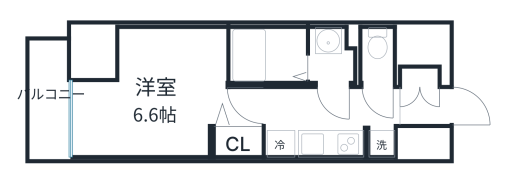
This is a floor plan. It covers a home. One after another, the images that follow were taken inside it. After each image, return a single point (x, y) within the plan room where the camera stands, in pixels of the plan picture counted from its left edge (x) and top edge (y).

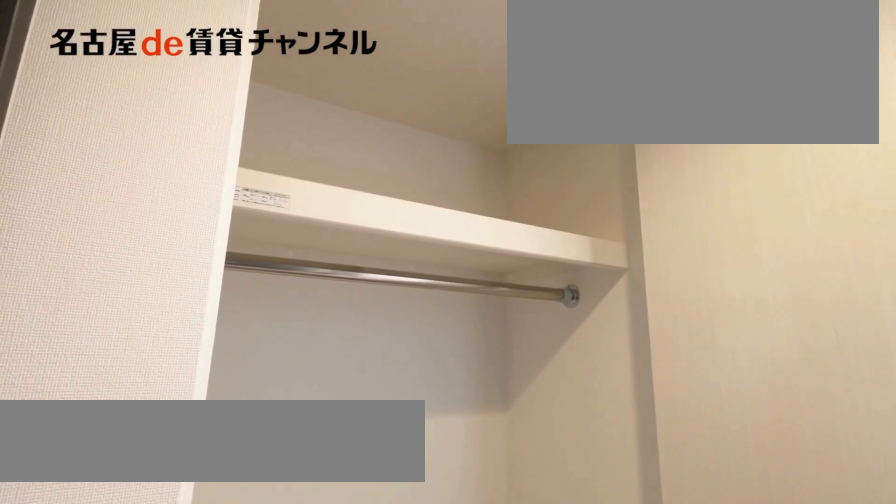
(236, 142)
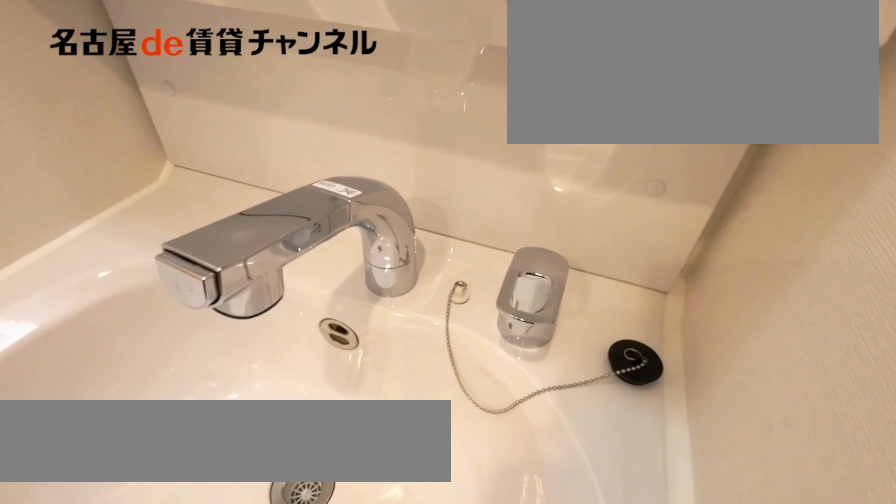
(333, 56)
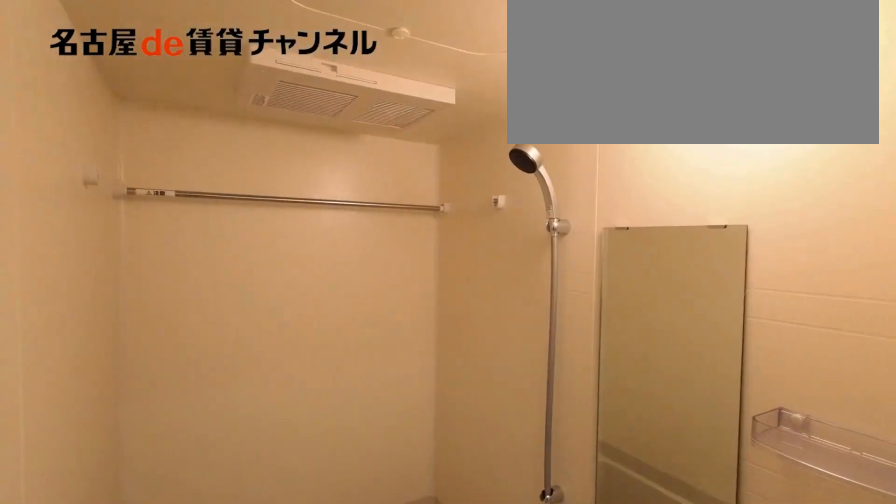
(268, 55)
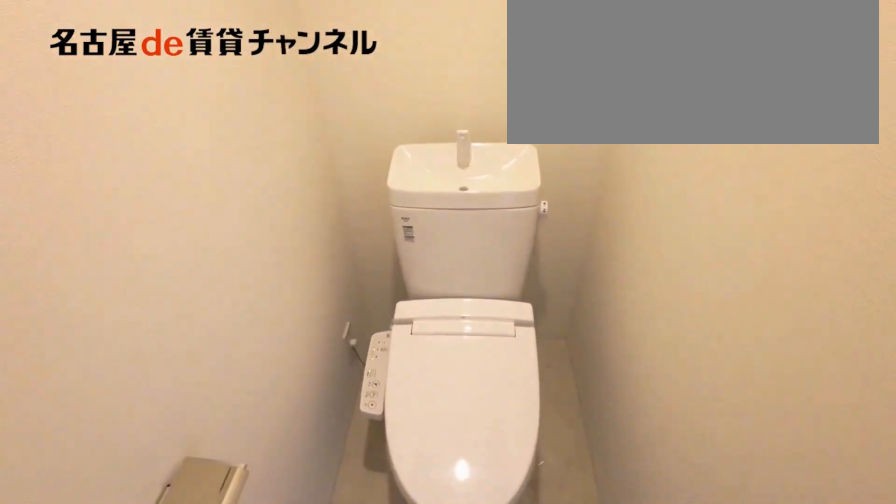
(375, 55)
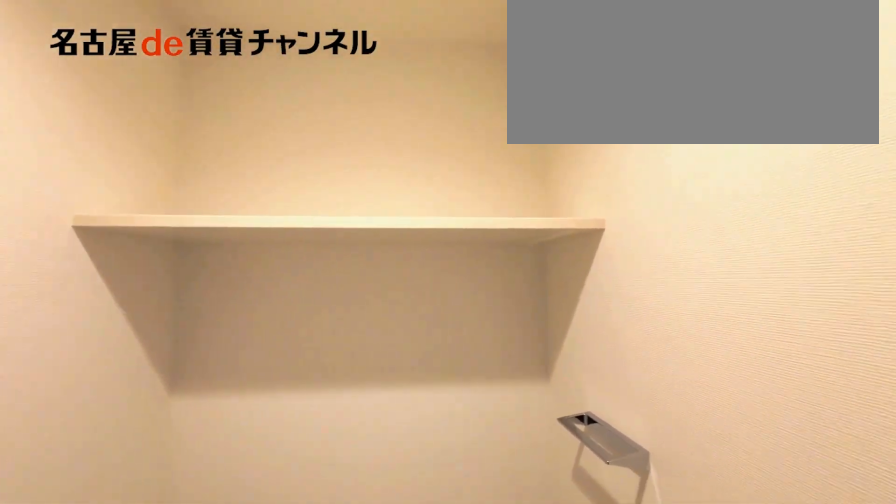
(375, 55)
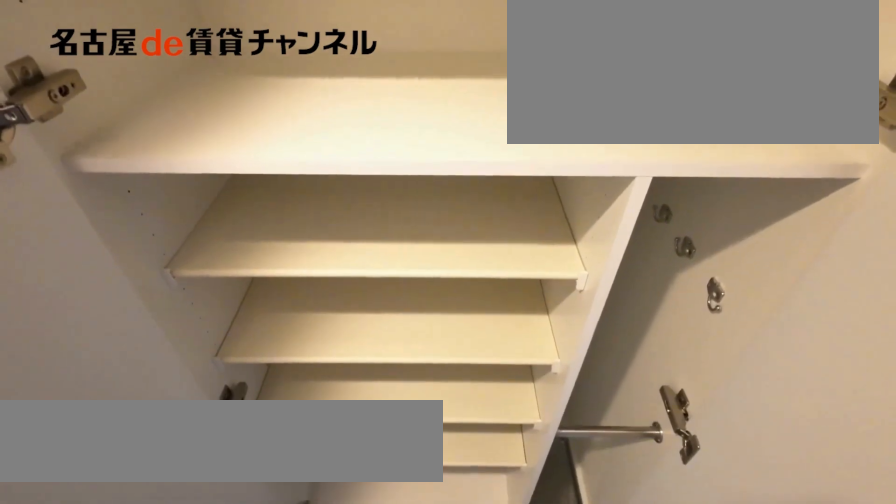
(423, 76)
